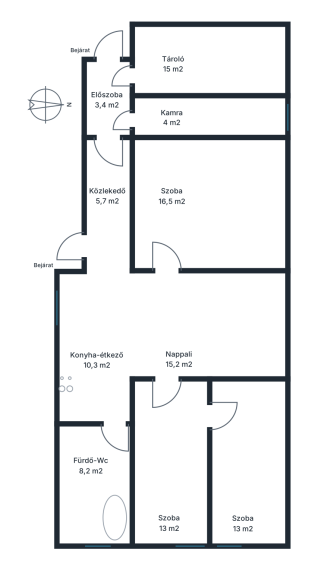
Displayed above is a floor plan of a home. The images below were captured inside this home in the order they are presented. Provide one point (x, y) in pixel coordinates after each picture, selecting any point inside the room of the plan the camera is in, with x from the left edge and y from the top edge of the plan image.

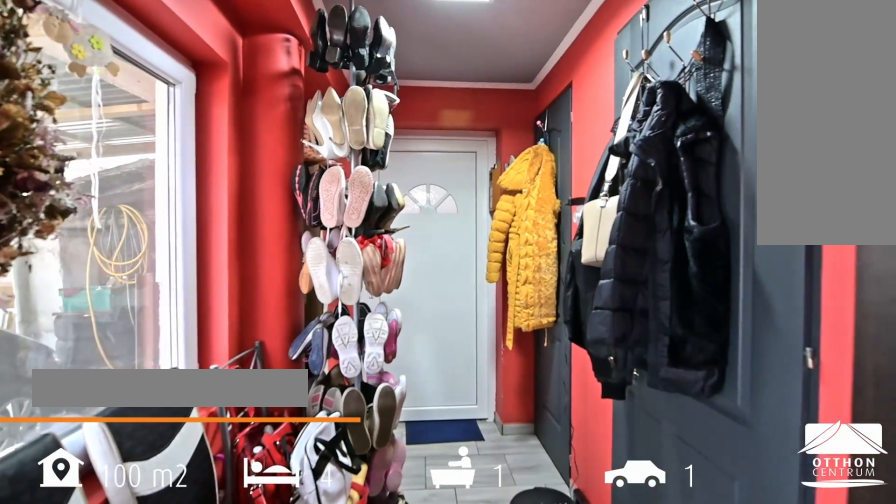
(108, 102)
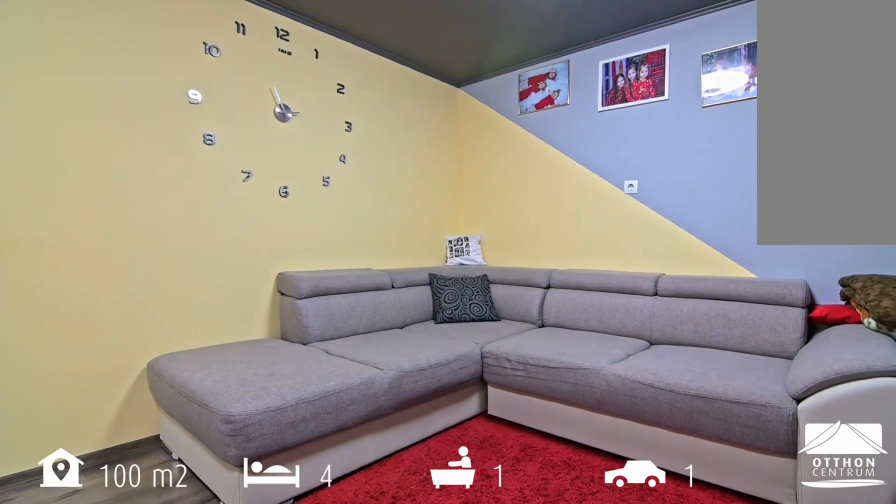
(220, 331)
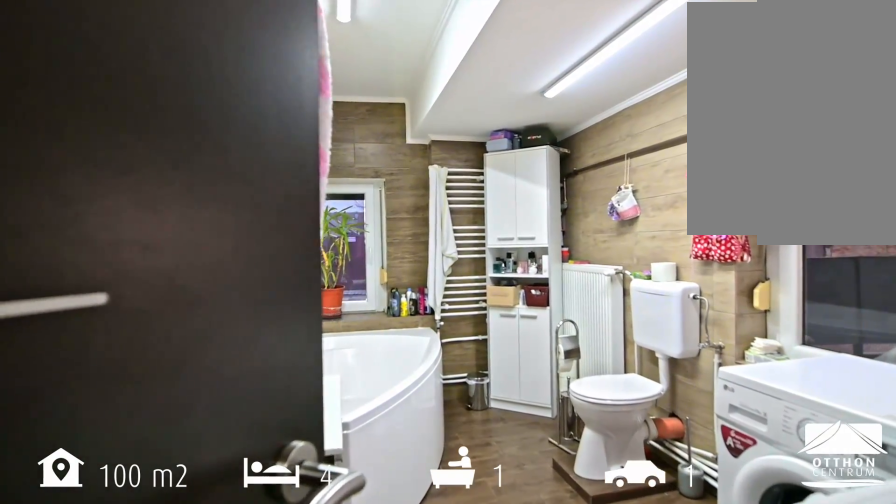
(96, 503)
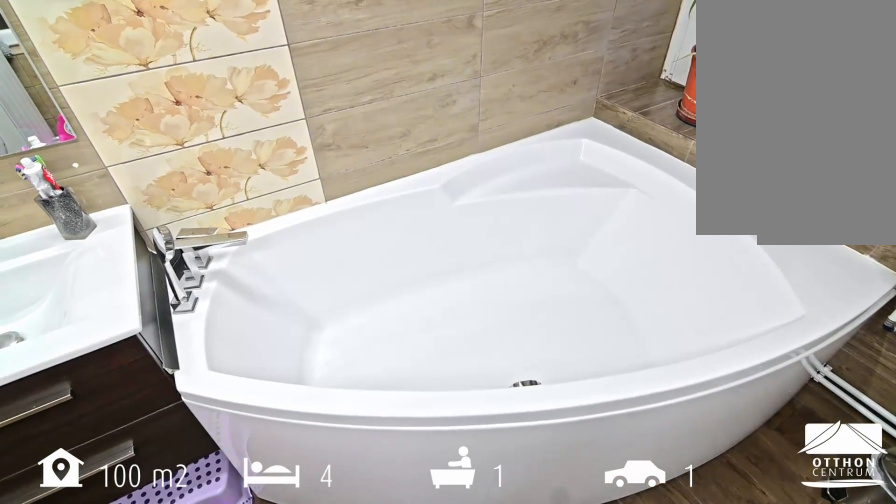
(96, 503)
